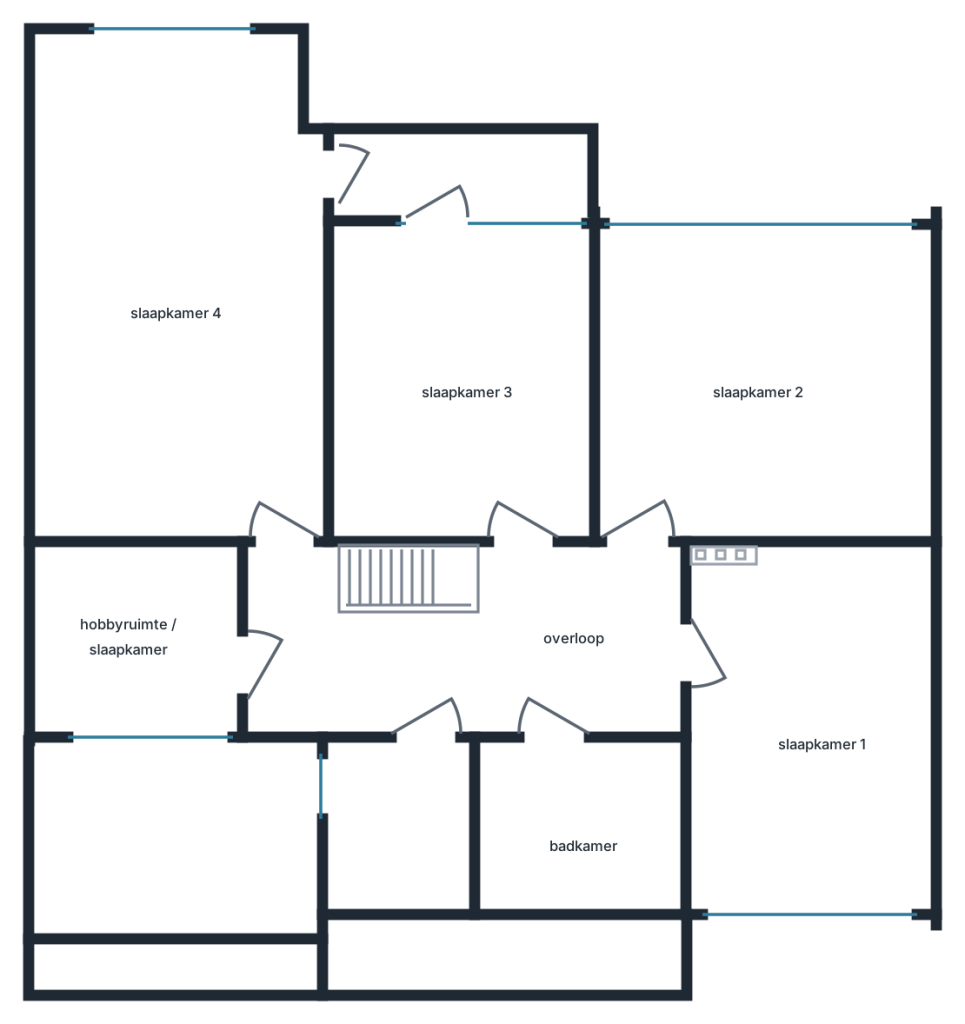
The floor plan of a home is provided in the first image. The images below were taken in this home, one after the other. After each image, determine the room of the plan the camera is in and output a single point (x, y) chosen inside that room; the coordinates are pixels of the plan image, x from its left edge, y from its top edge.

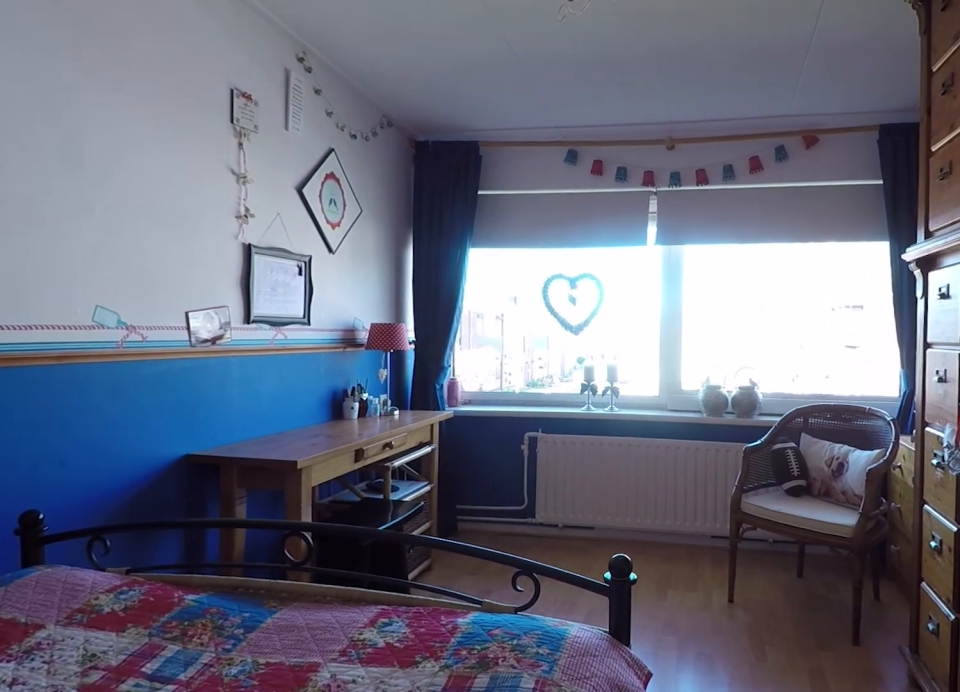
(809, 731)
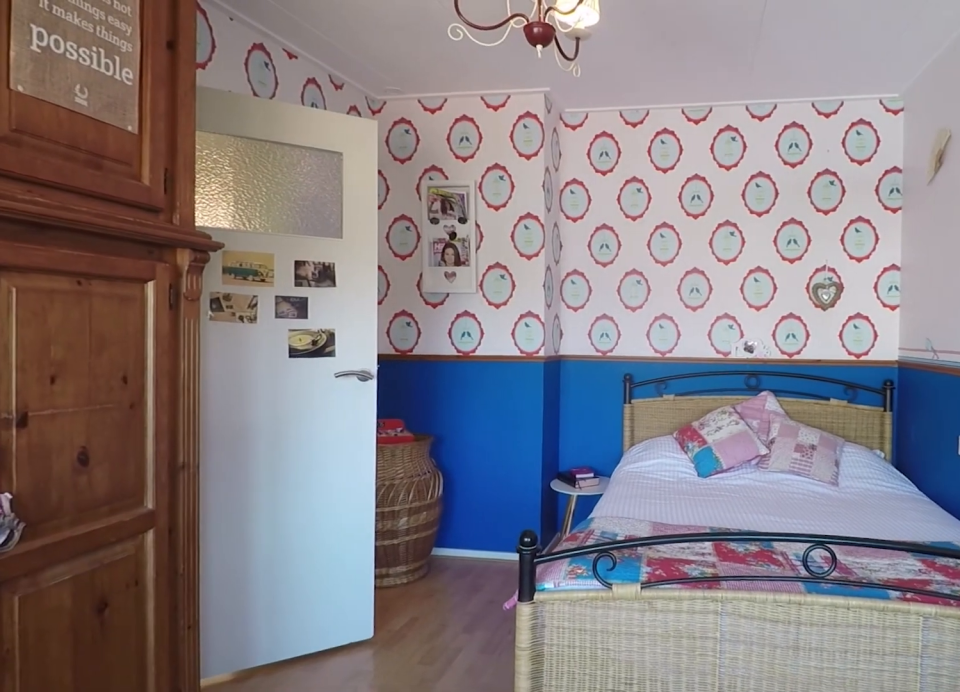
(801, 785)
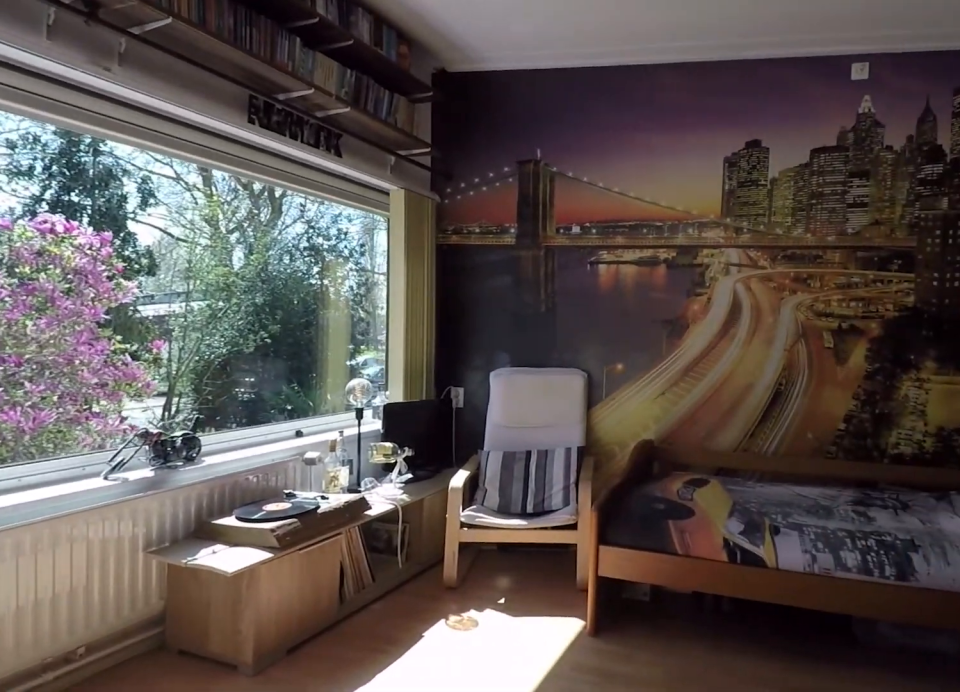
(762, 383)
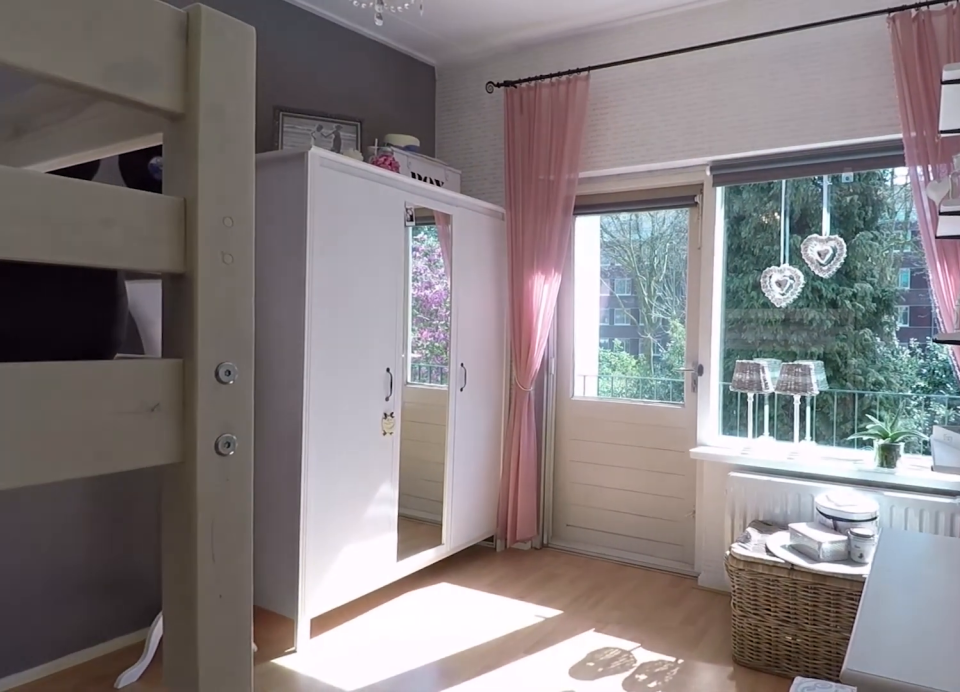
(450, 377)
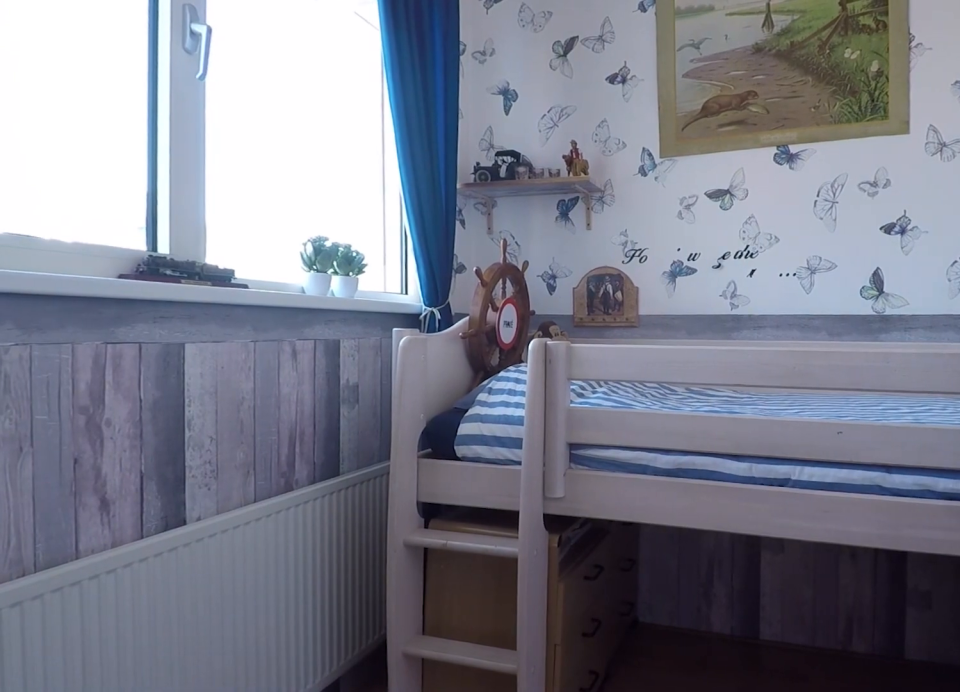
(140, 645)
